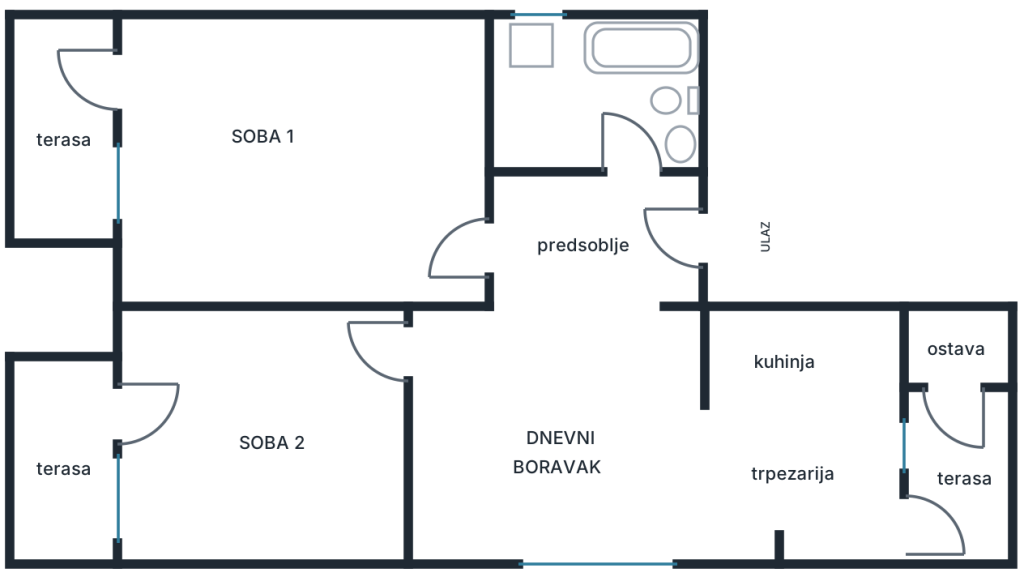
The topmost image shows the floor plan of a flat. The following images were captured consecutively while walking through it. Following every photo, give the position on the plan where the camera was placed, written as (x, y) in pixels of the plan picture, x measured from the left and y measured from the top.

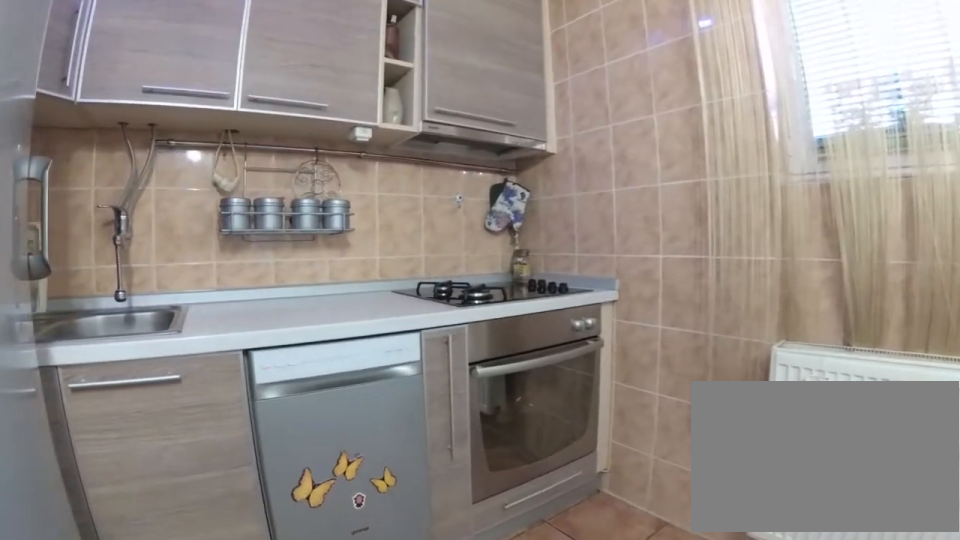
(733, 497)
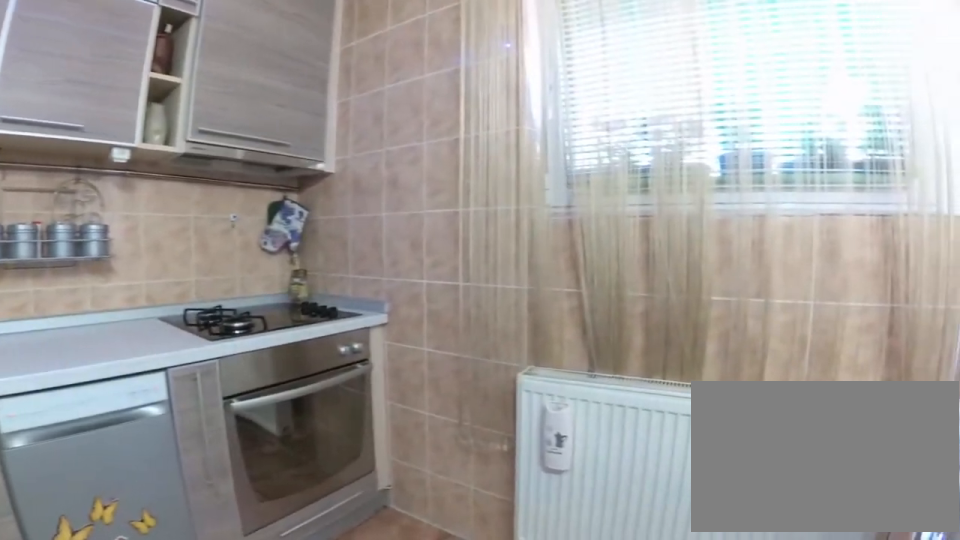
(798, 466)
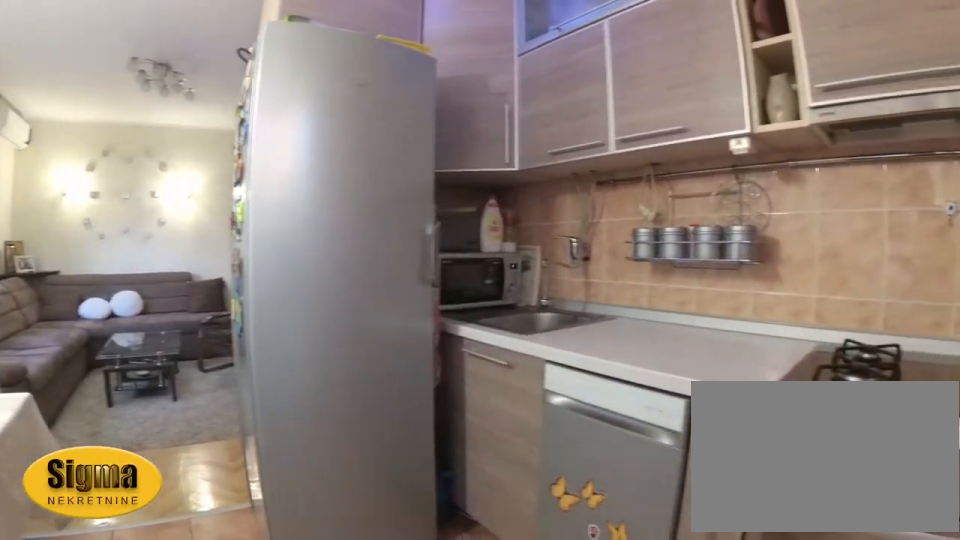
(872, 461)
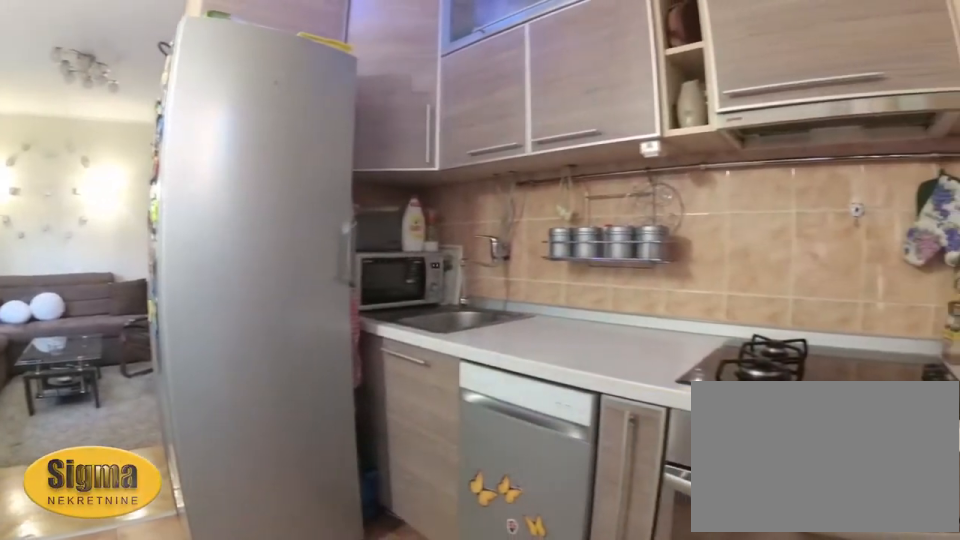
(869, 463)
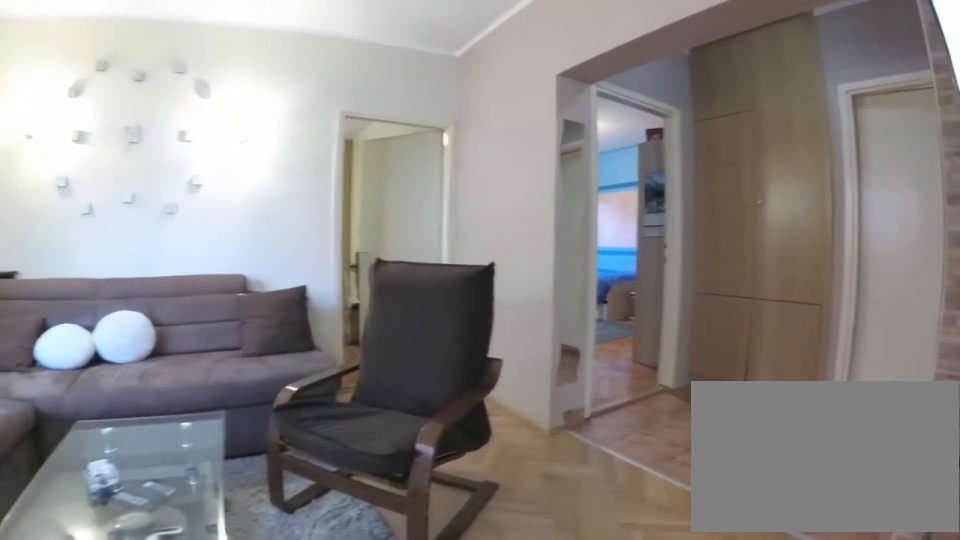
(670, 435)
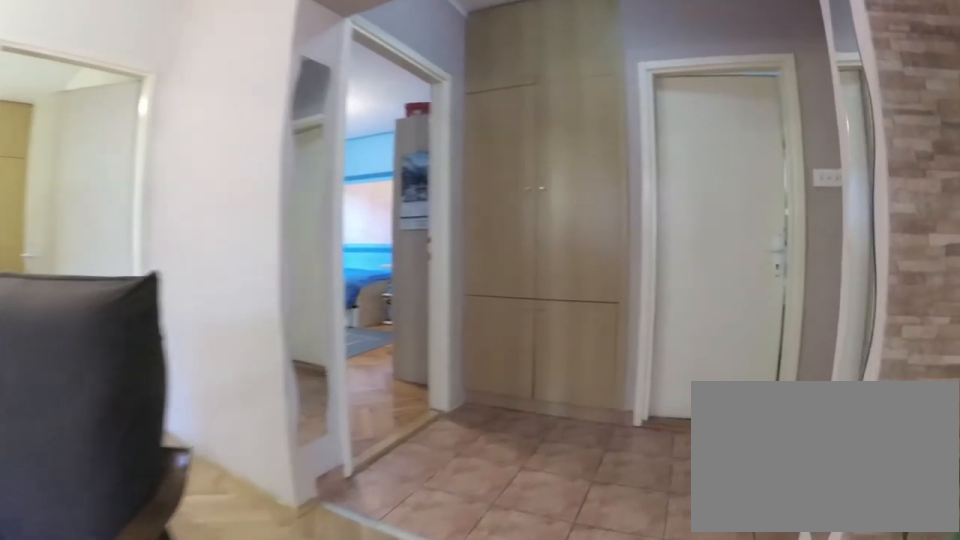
(647, 407)
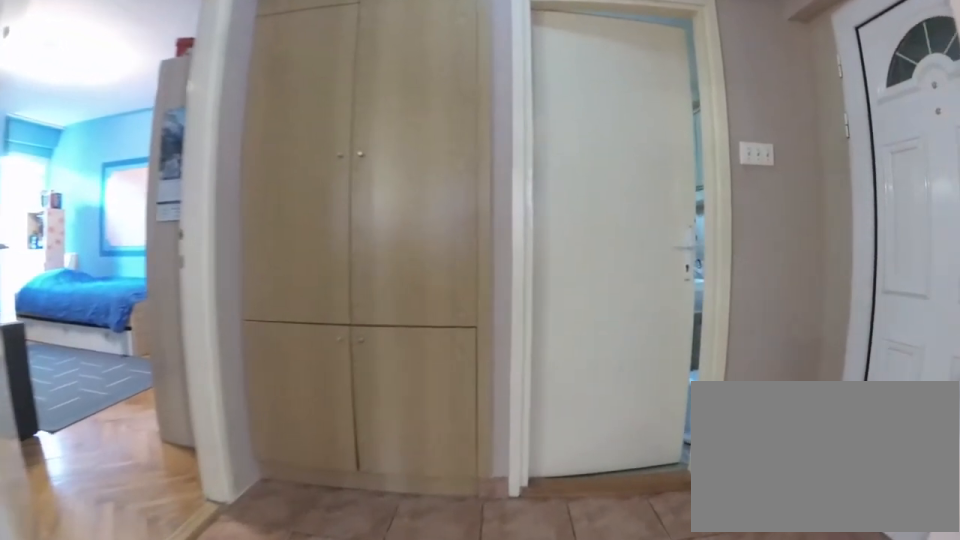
(637, 357)
